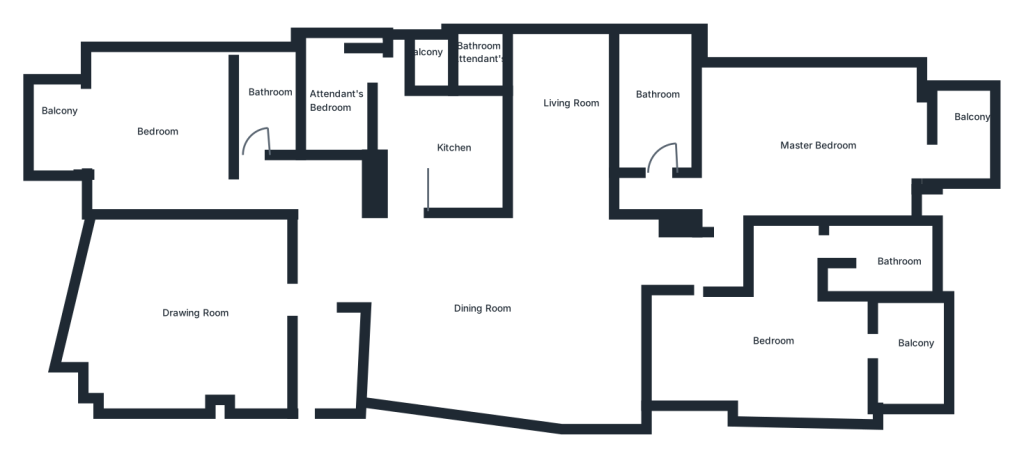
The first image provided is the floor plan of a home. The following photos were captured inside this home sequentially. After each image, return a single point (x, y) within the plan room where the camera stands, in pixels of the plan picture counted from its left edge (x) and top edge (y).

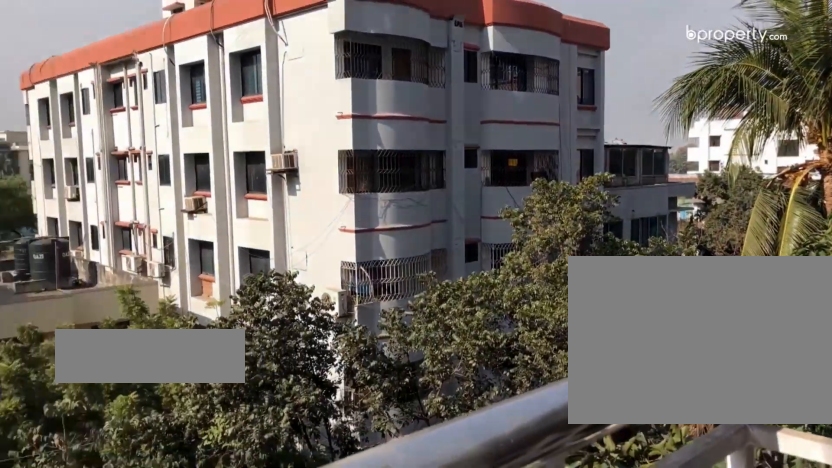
(54, 131)
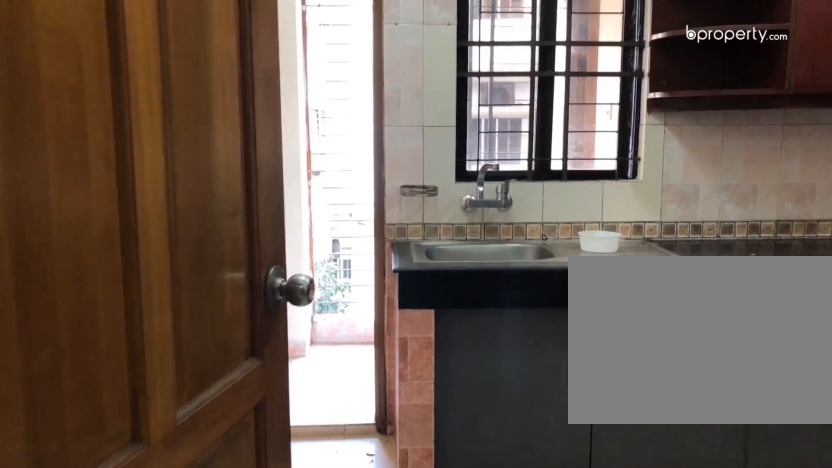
(439, 154)
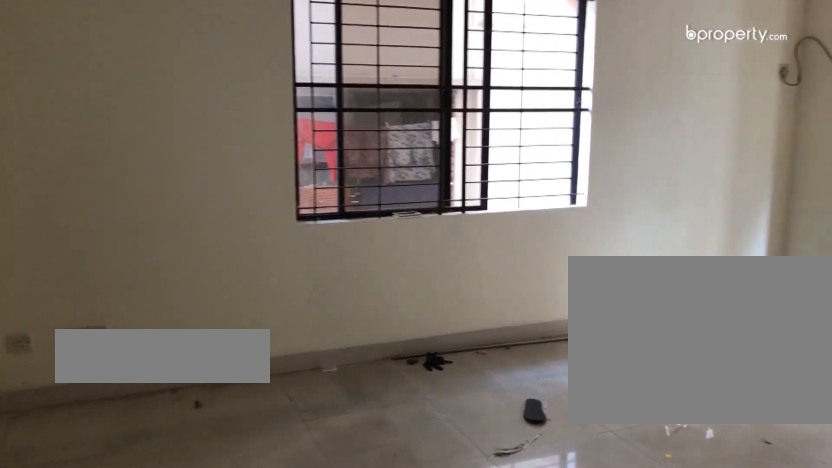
(806, 148)
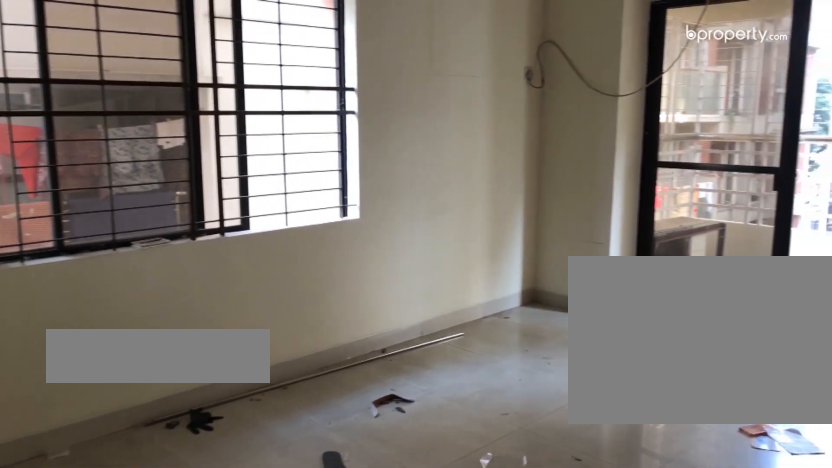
(806, 148)
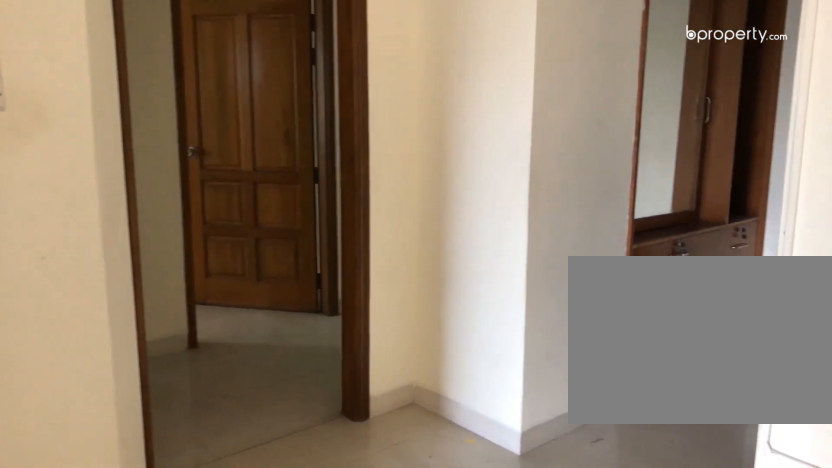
(798, 155)
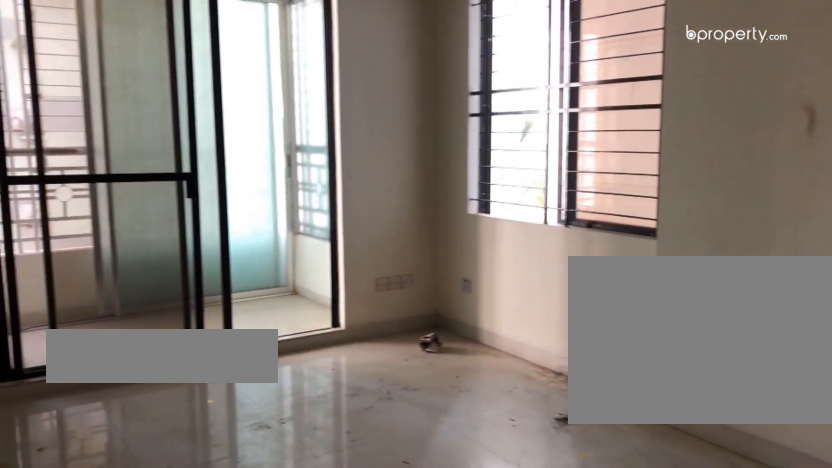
(794, 347)
